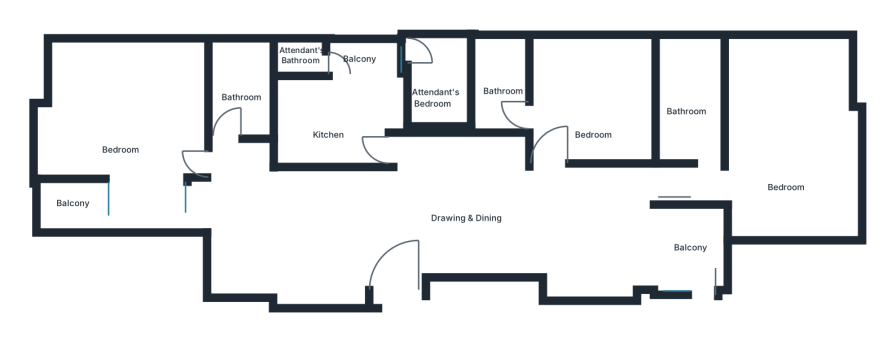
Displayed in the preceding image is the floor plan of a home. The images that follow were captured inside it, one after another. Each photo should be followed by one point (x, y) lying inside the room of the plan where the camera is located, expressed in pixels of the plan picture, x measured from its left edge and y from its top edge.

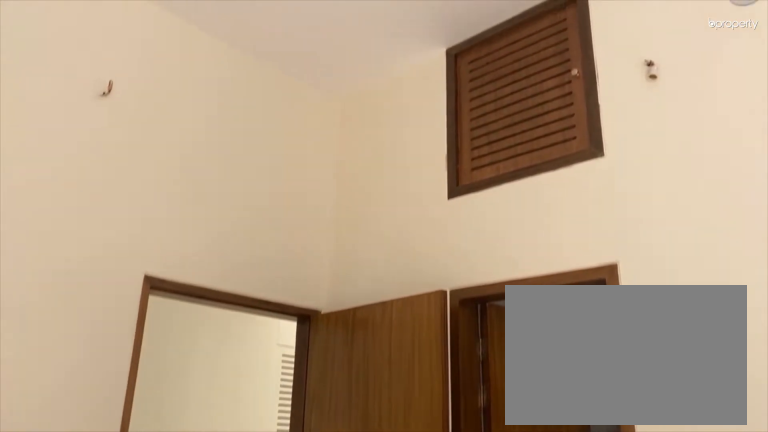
(588, 86)
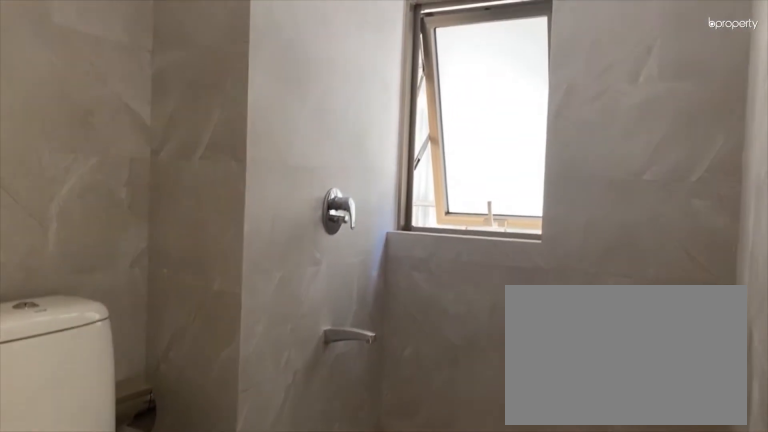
(503, 82)
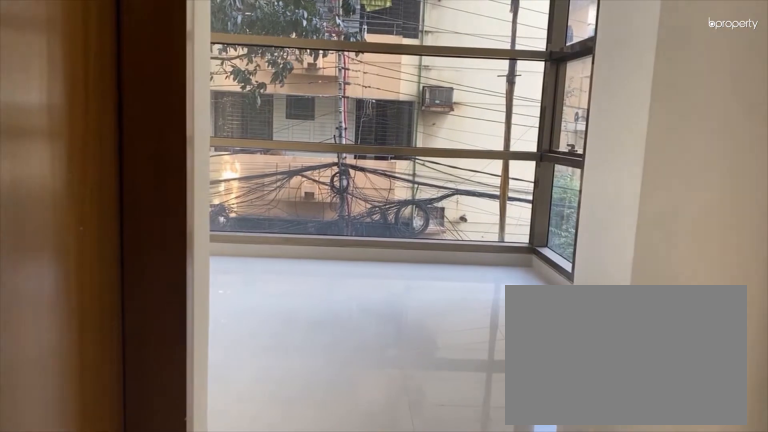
(708, 187)
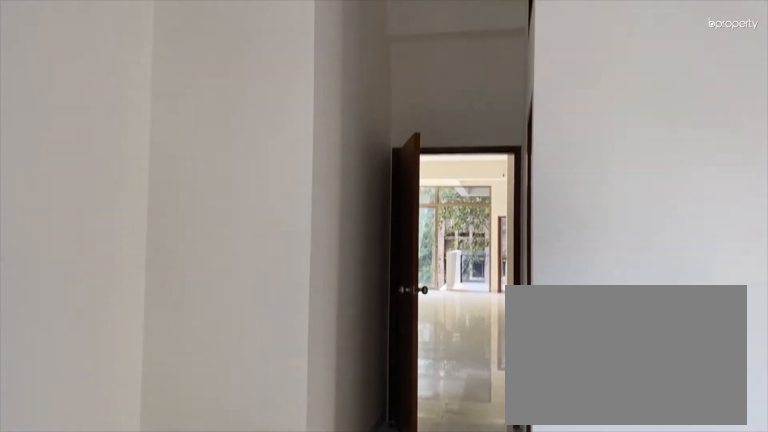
(784, 133)
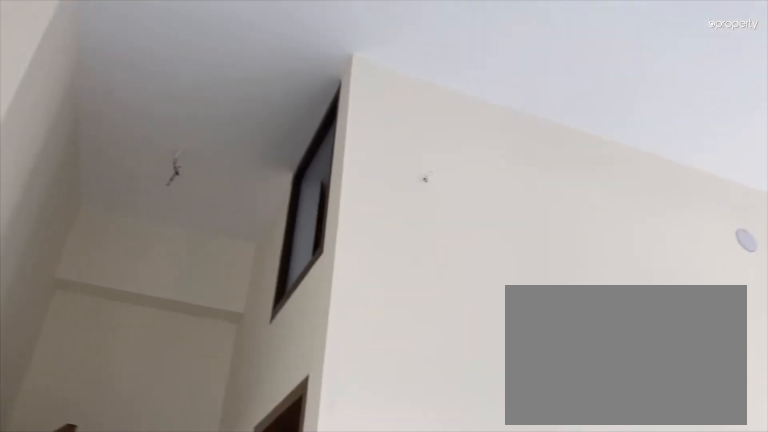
(784, 133)
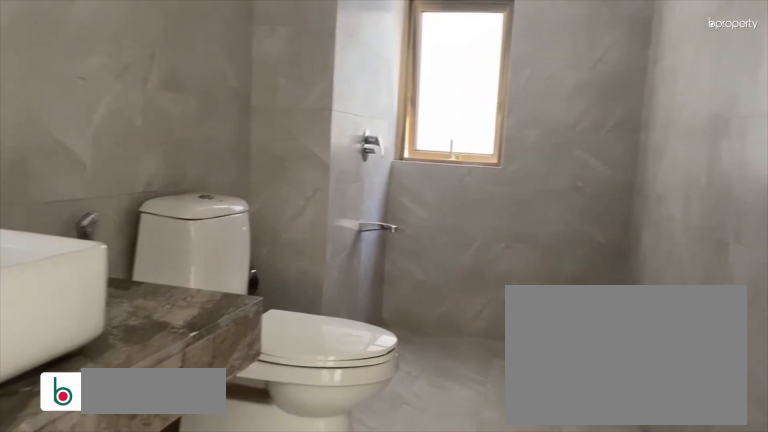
(689, 82)
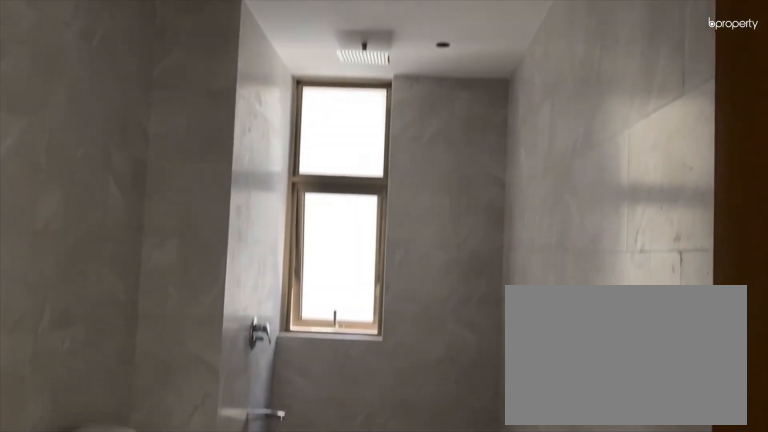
(689, 82)
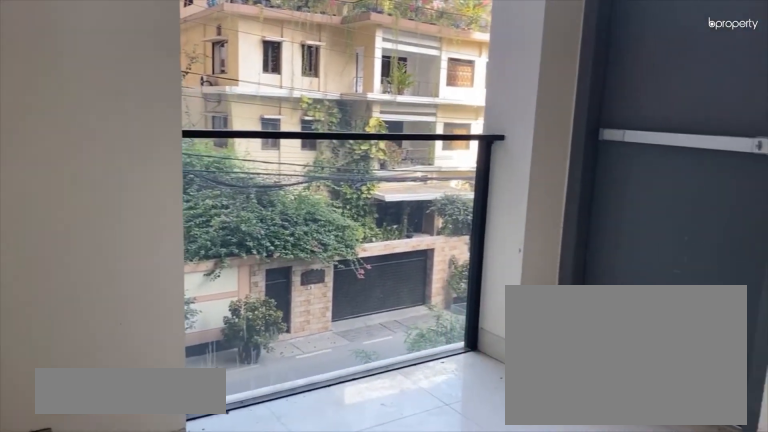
(688, 255)
